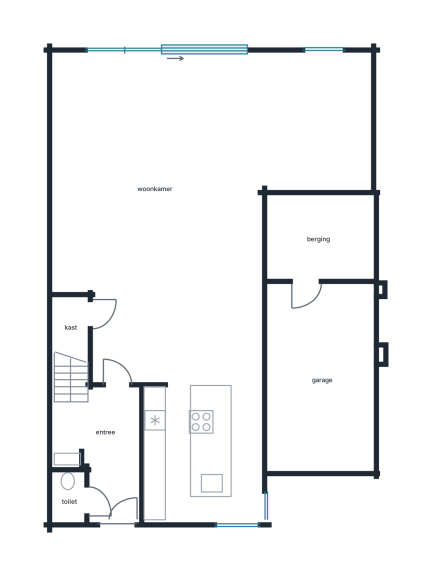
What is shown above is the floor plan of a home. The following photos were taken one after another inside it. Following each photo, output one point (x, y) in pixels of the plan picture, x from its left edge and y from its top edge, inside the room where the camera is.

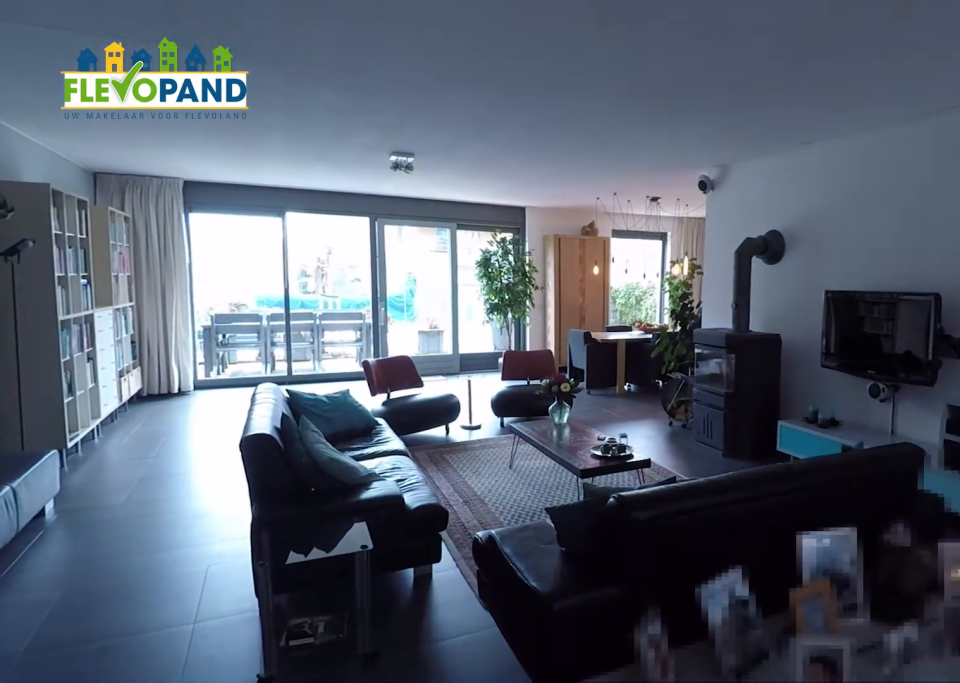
(190, 175)
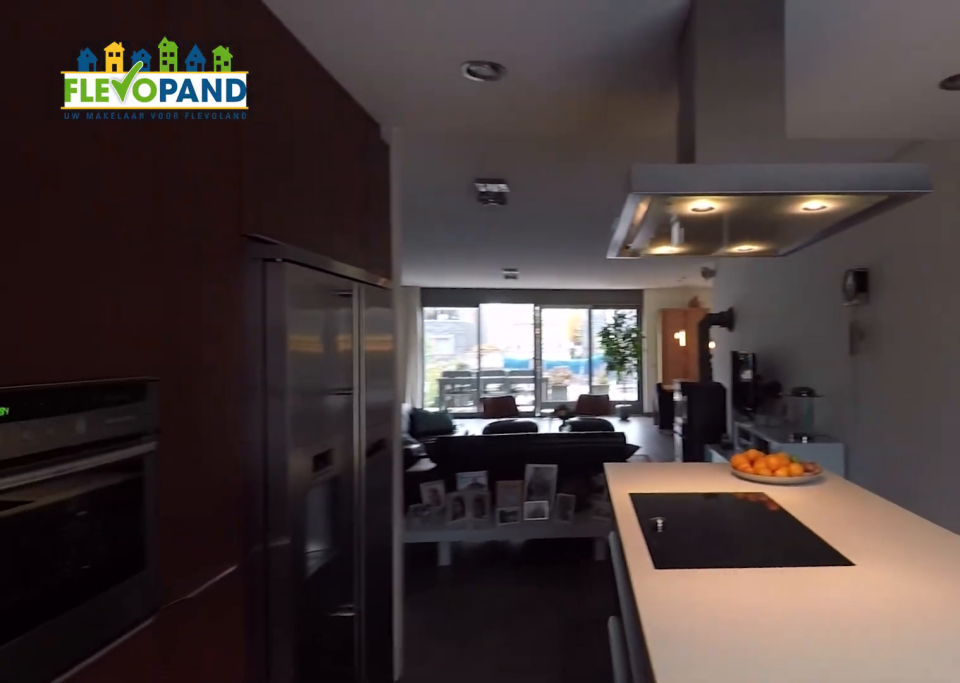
(202, 452)
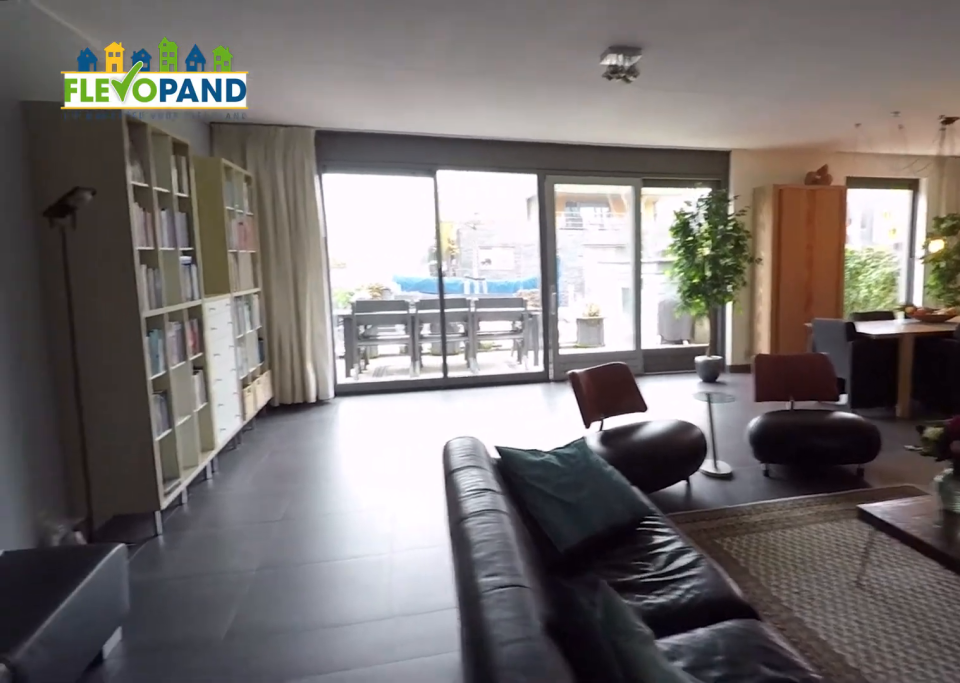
(190, 175)
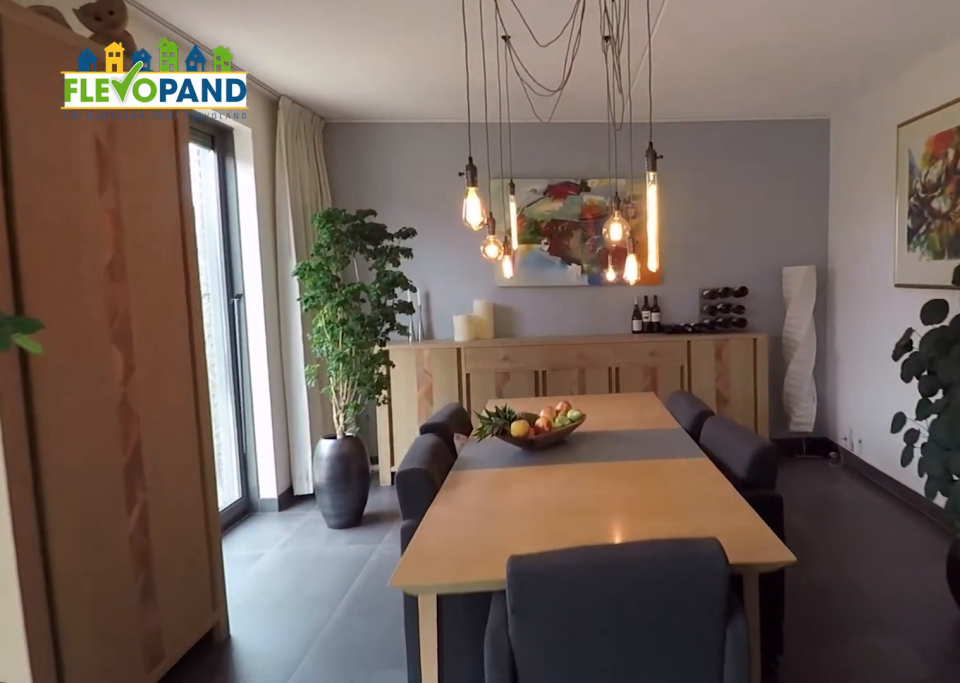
(190, 175)
